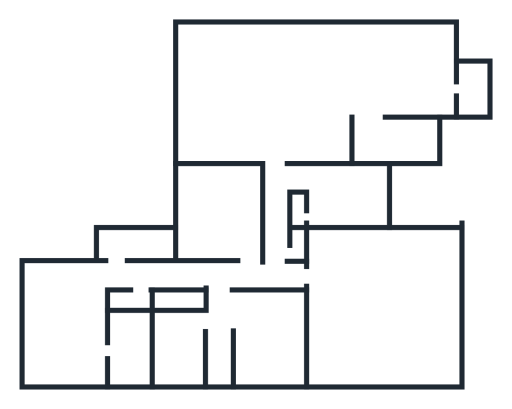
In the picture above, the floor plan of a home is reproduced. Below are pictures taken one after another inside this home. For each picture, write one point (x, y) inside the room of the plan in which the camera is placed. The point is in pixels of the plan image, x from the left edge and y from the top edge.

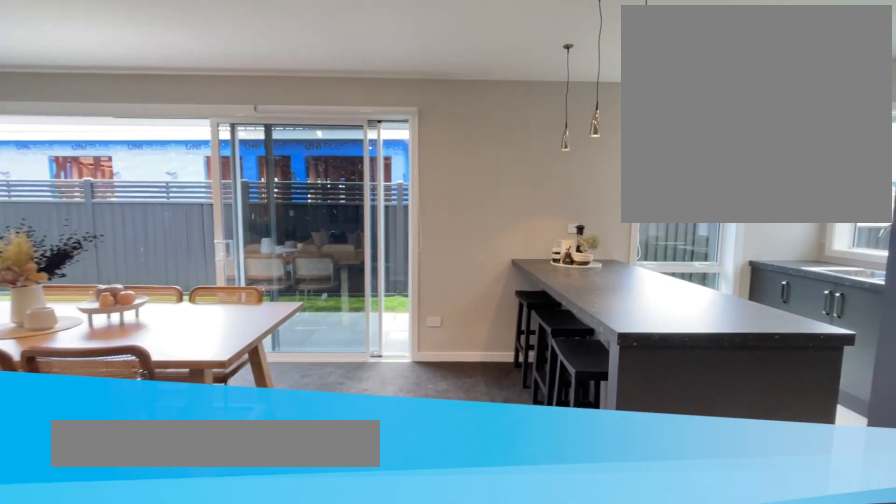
(428, 69)
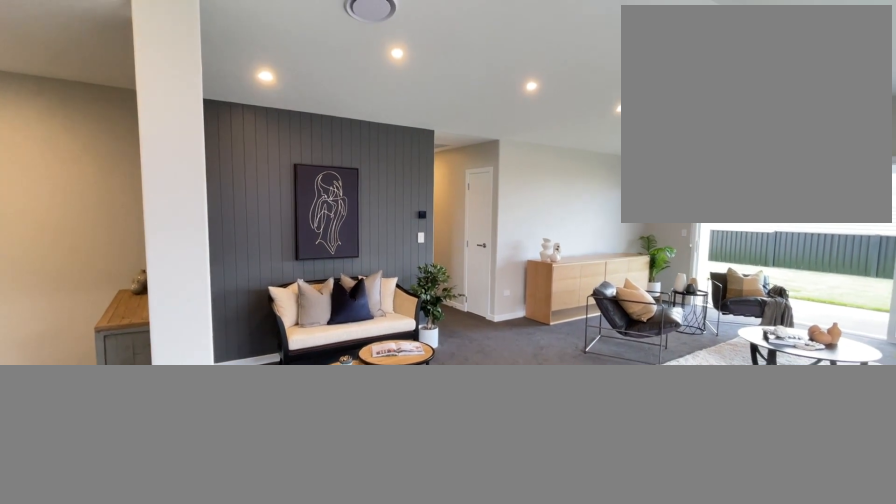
(282, 92)
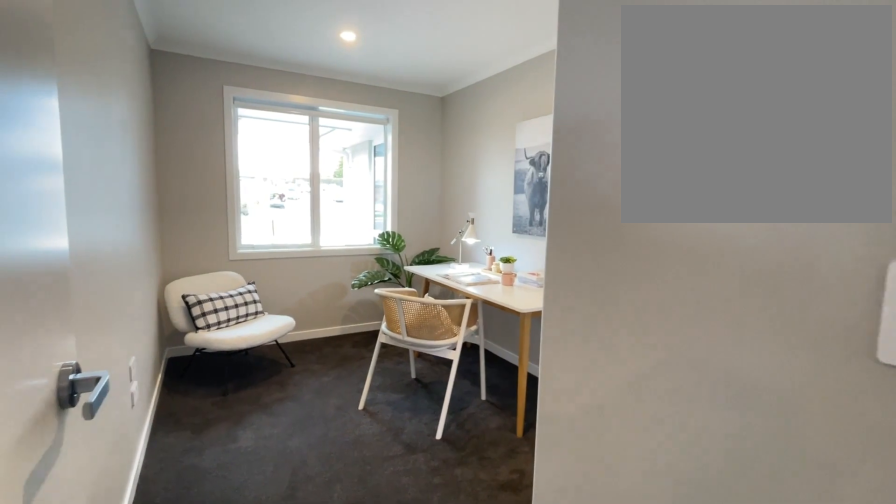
(349, 194)
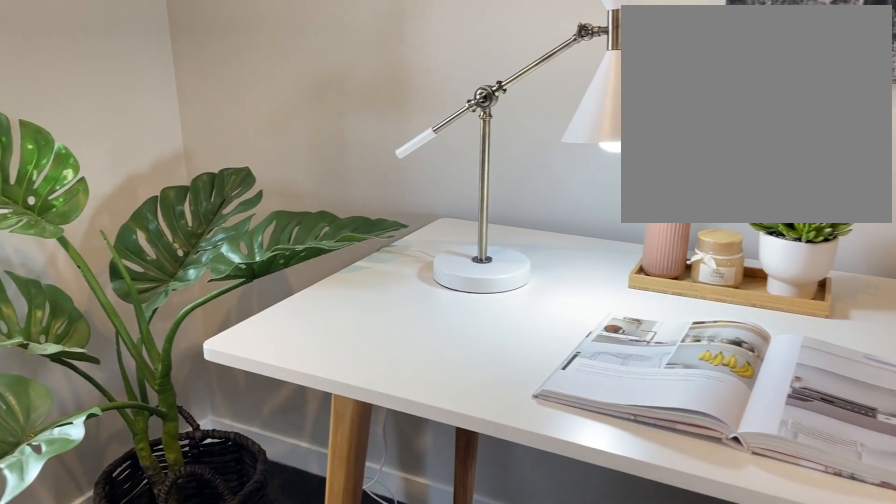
(349, 194)
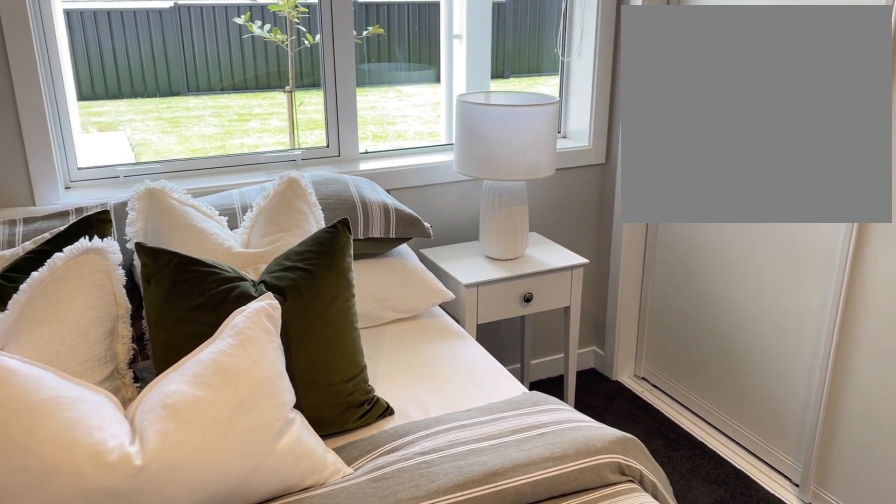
(220, 212)
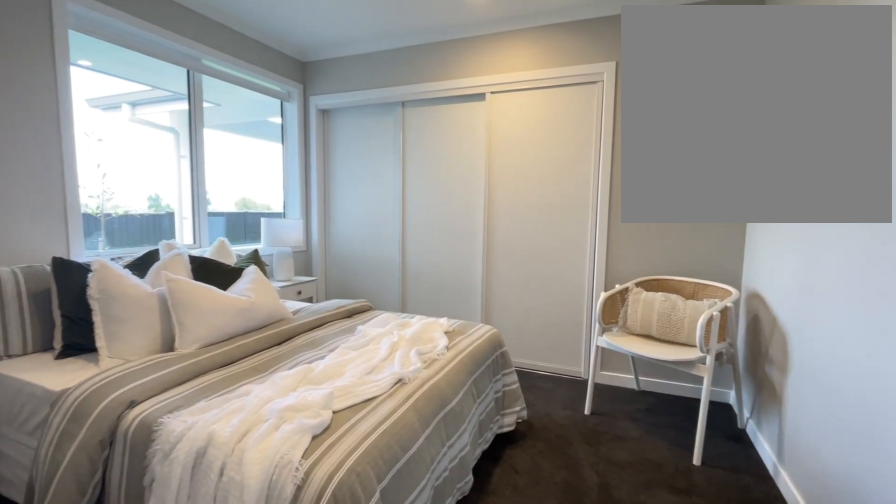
(220, 212)
